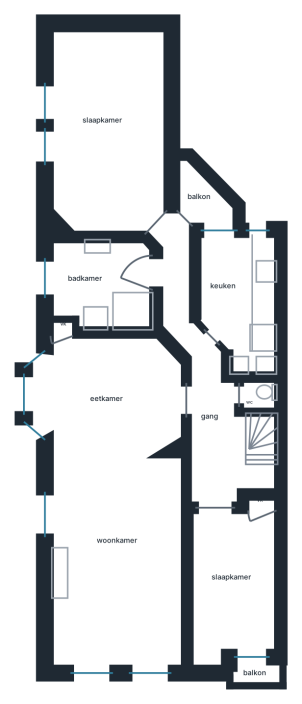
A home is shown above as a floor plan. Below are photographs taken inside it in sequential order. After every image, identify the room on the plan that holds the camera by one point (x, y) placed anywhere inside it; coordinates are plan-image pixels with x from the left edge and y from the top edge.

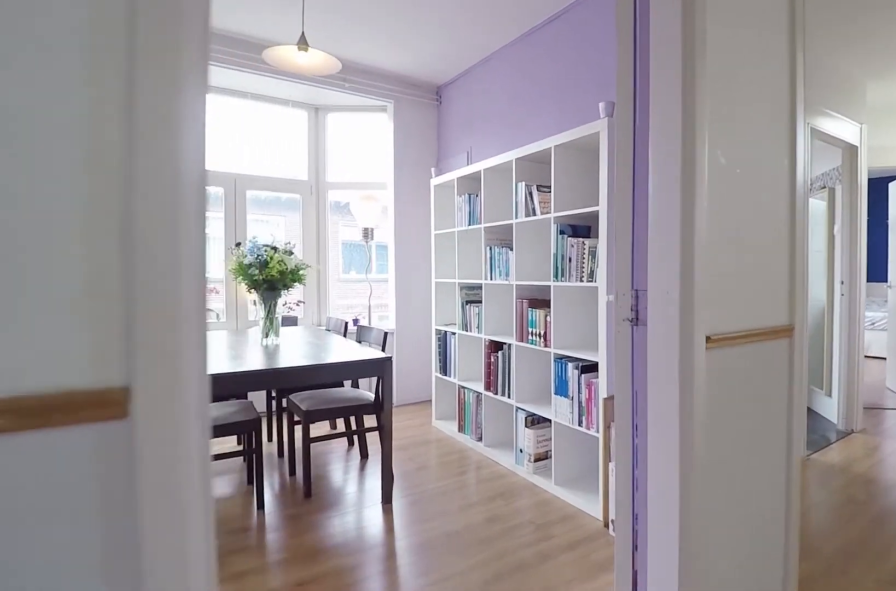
(259, 440)
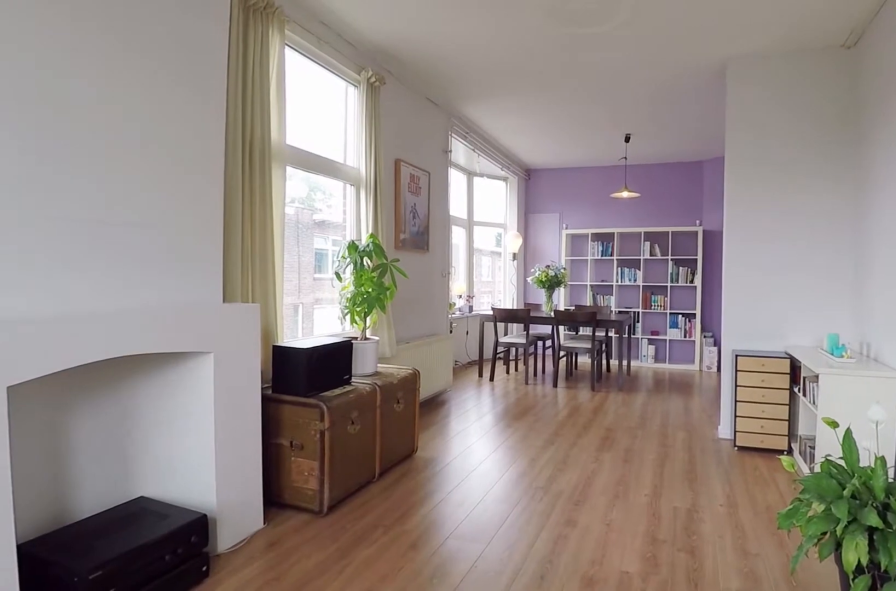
(116, 501)
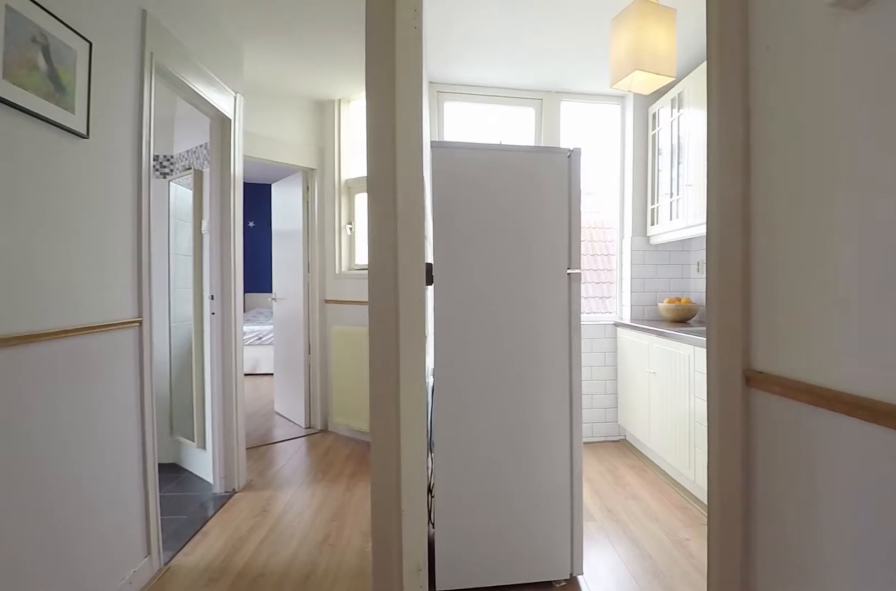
(260, 439)
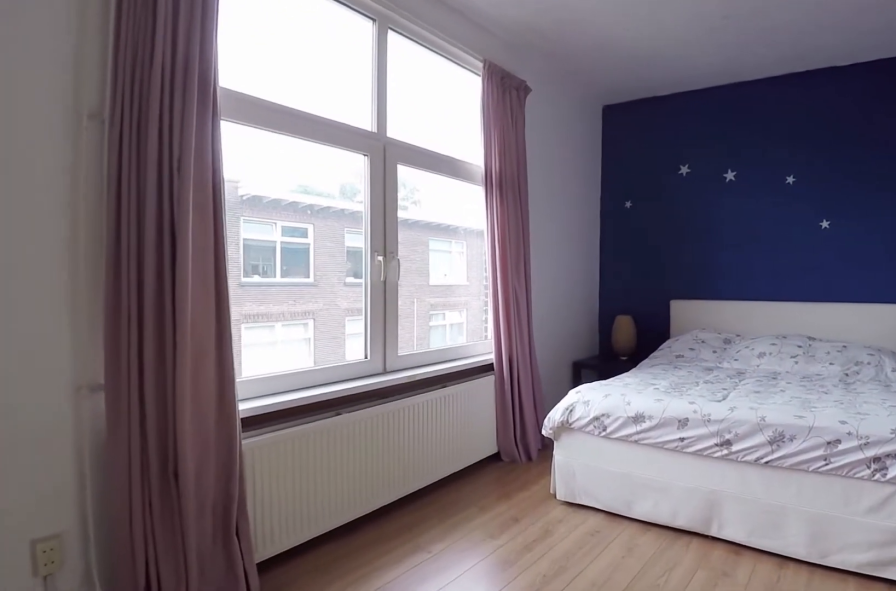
(107, 128)
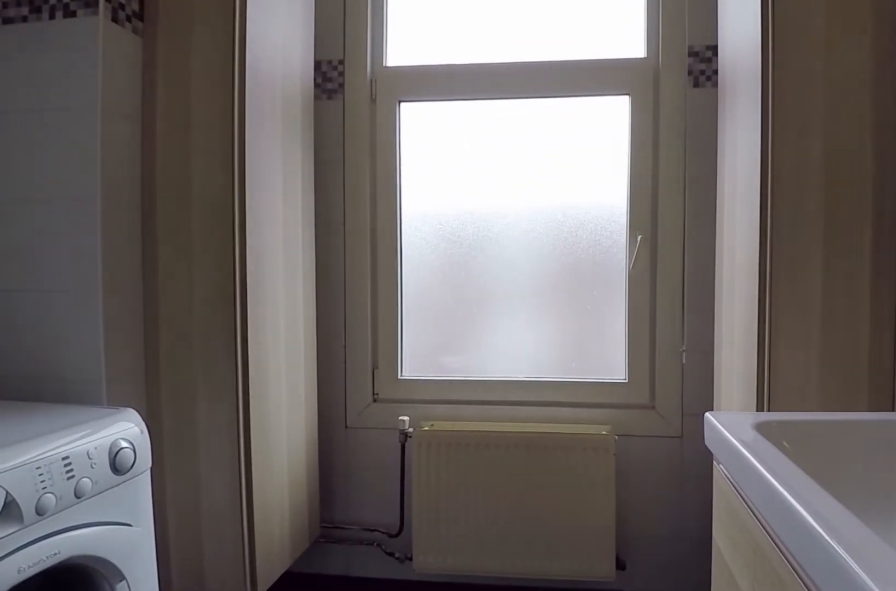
(103, 286)
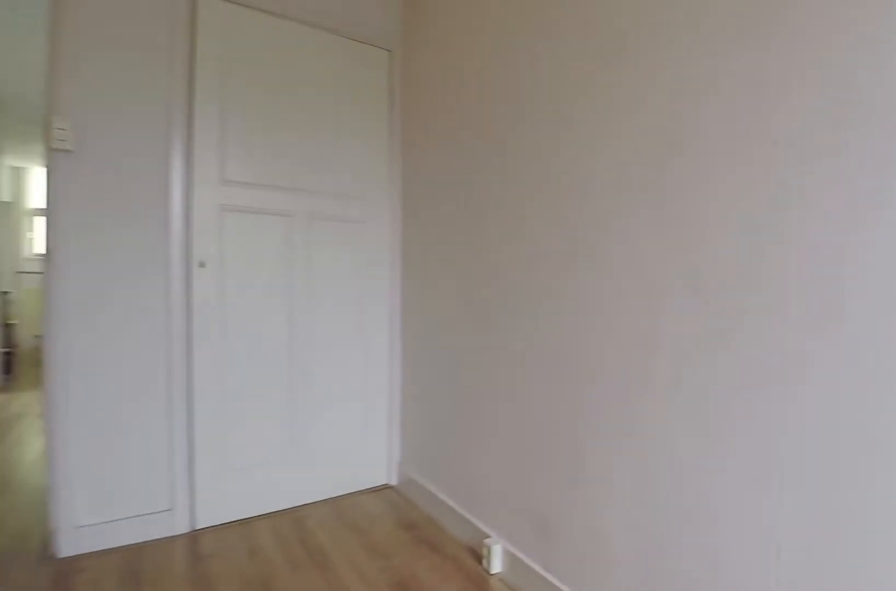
(232, 584)
